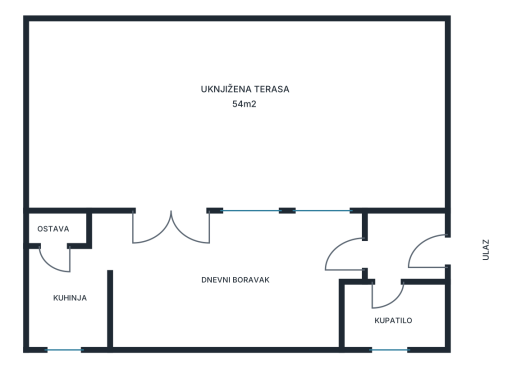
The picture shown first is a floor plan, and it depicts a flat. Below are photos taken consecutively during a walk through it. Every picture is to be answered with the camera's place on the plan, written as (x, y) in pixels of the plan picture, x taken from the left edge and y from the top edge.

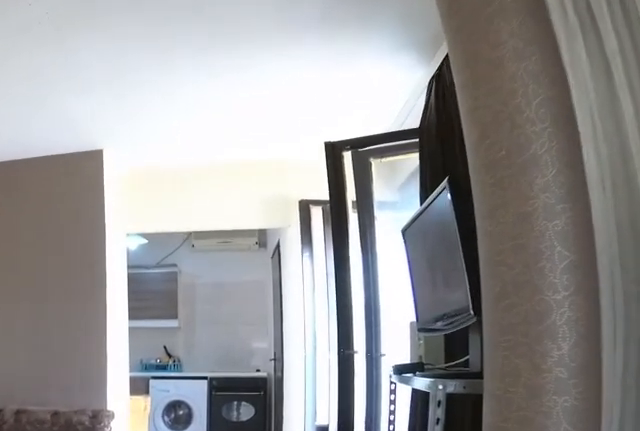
(323, 252)
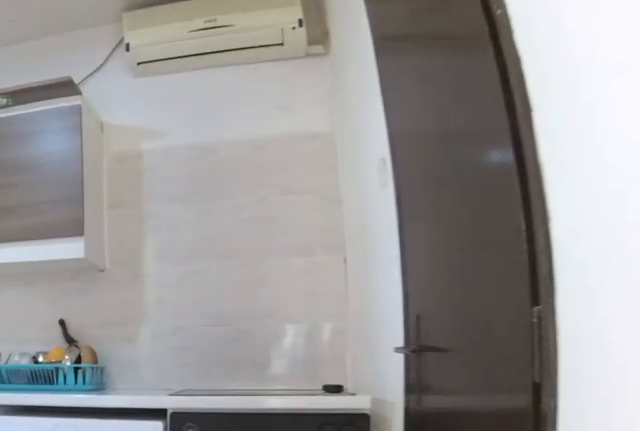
(115, 244)
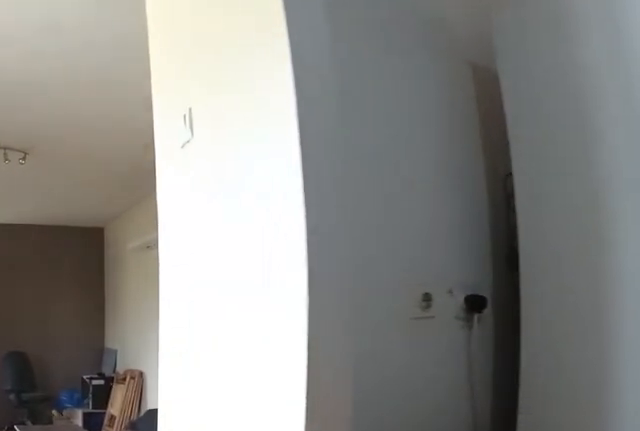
(54, 251)
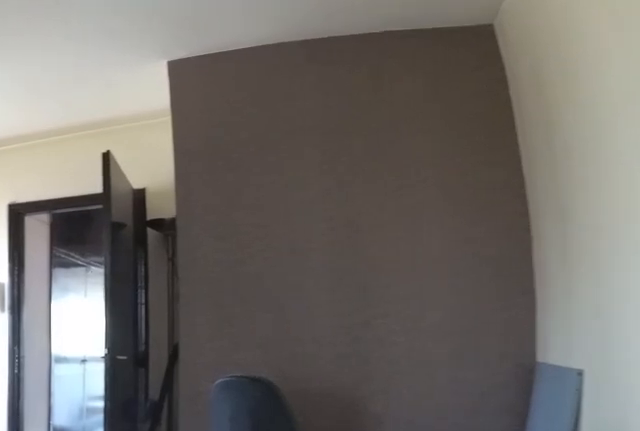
(206, 280)
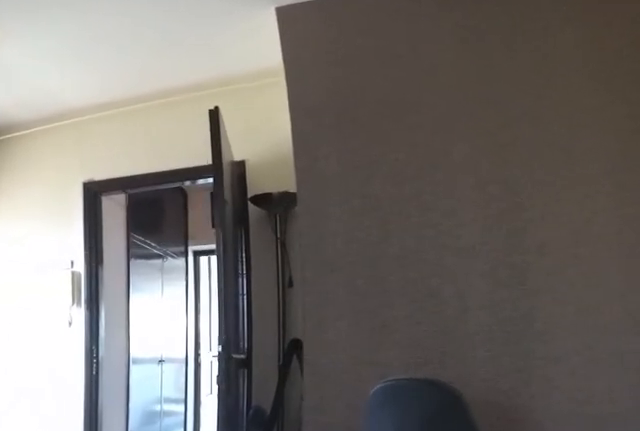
(221, 277)
